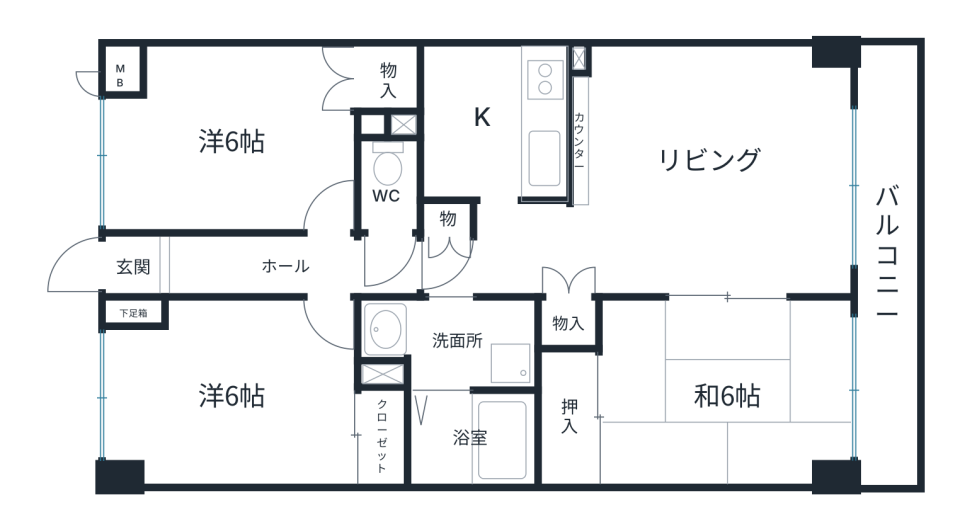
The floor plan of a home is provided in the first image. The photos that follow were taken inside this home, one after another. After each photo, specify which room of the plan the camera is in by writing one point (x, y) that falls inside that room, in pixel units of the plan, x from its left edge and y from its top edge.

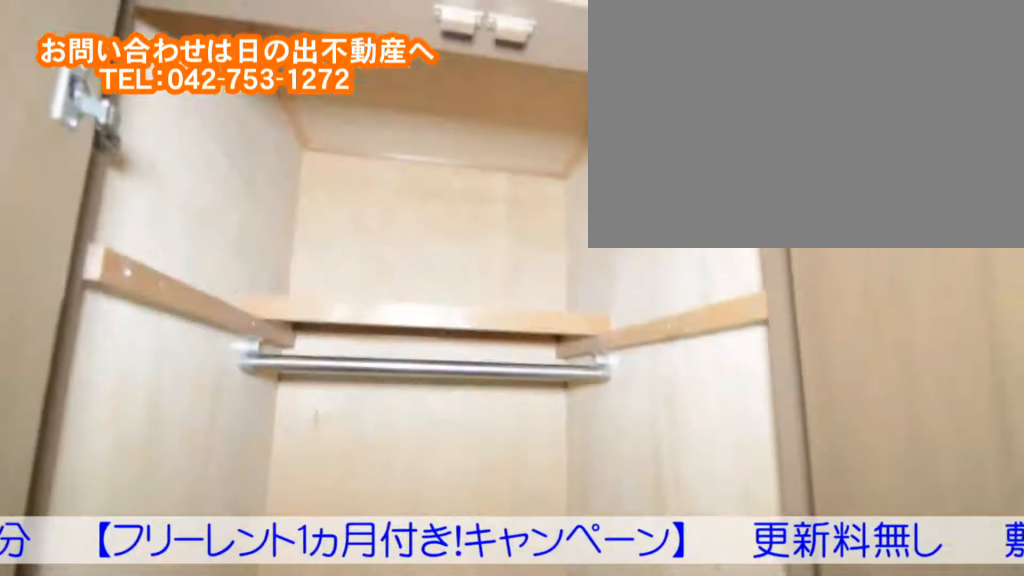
(166, 135)
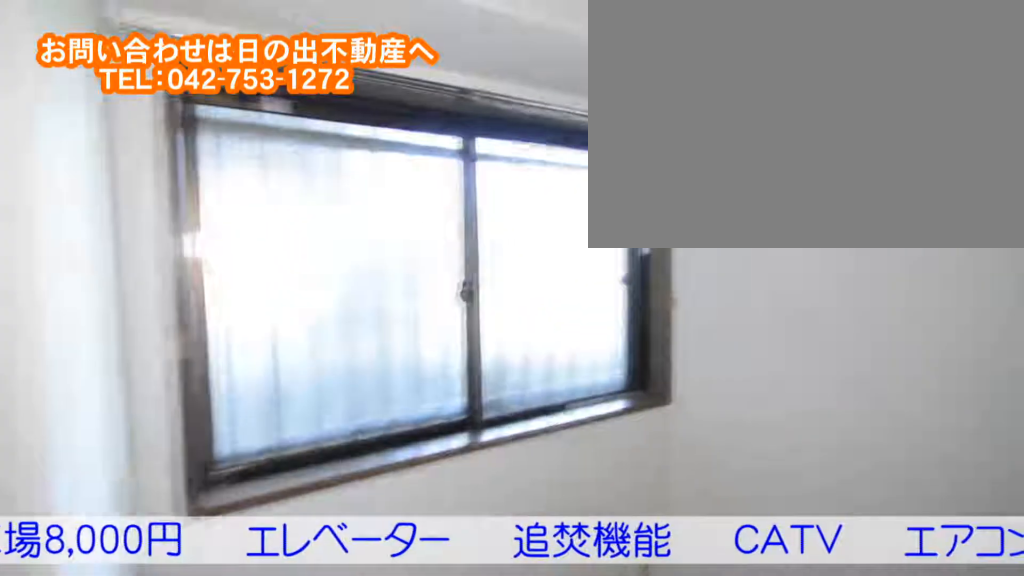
(178, 419)
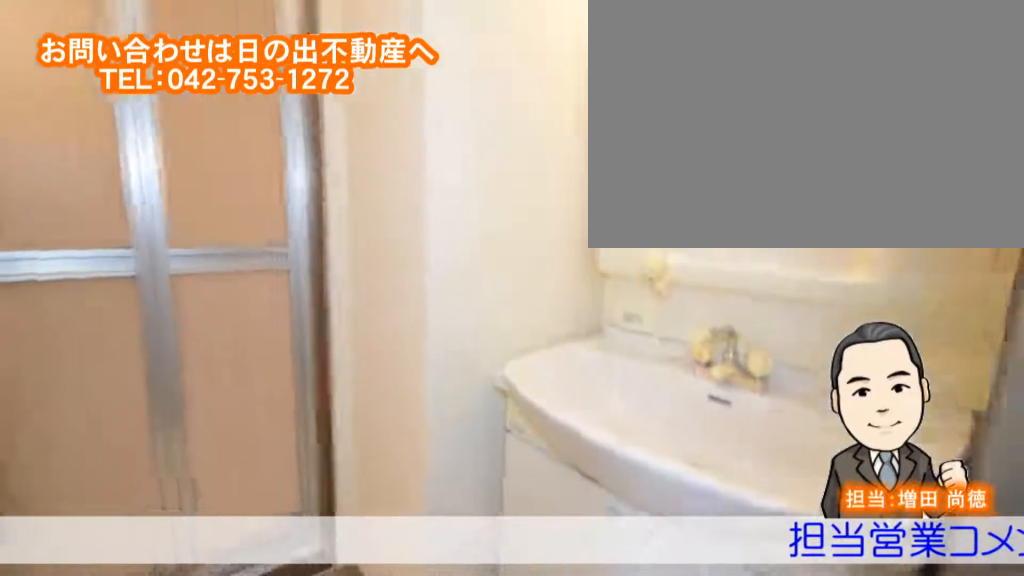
(484, 336)
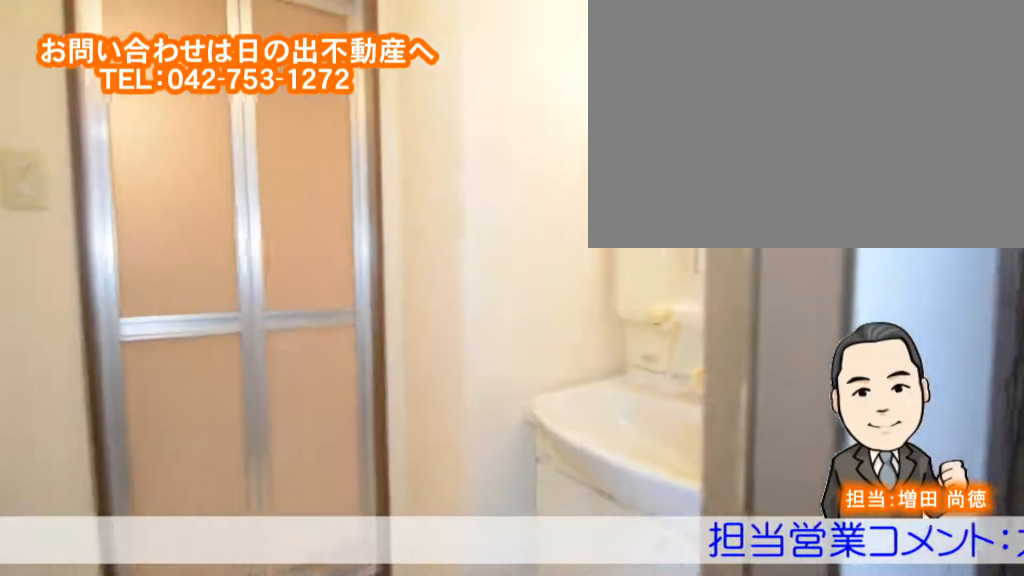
(483, 335)
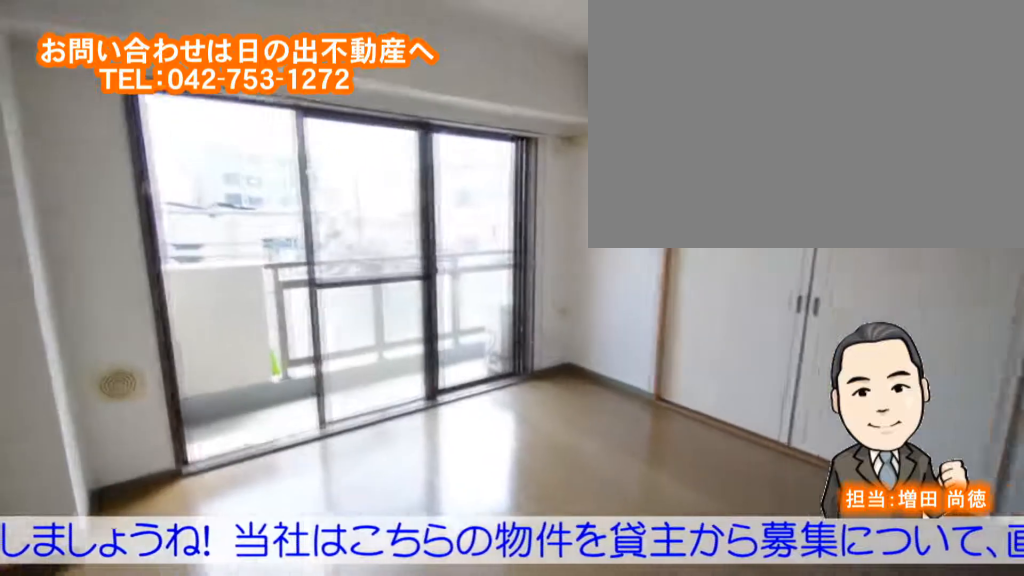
(701, 205)
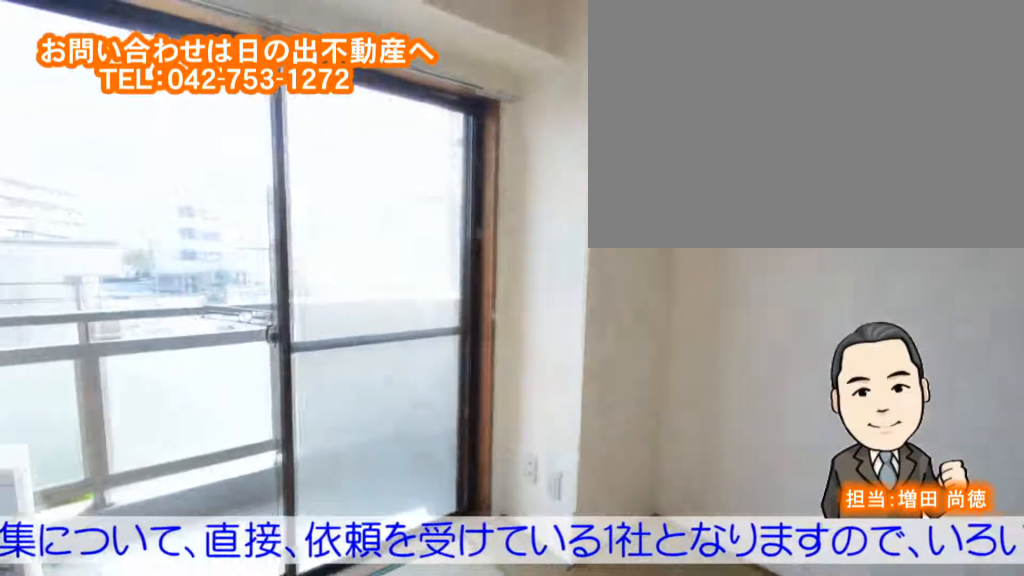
(662, 382)
